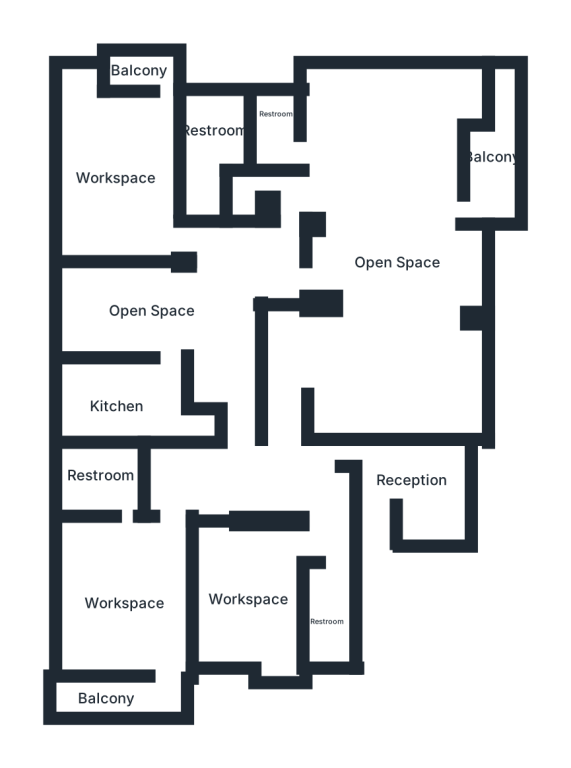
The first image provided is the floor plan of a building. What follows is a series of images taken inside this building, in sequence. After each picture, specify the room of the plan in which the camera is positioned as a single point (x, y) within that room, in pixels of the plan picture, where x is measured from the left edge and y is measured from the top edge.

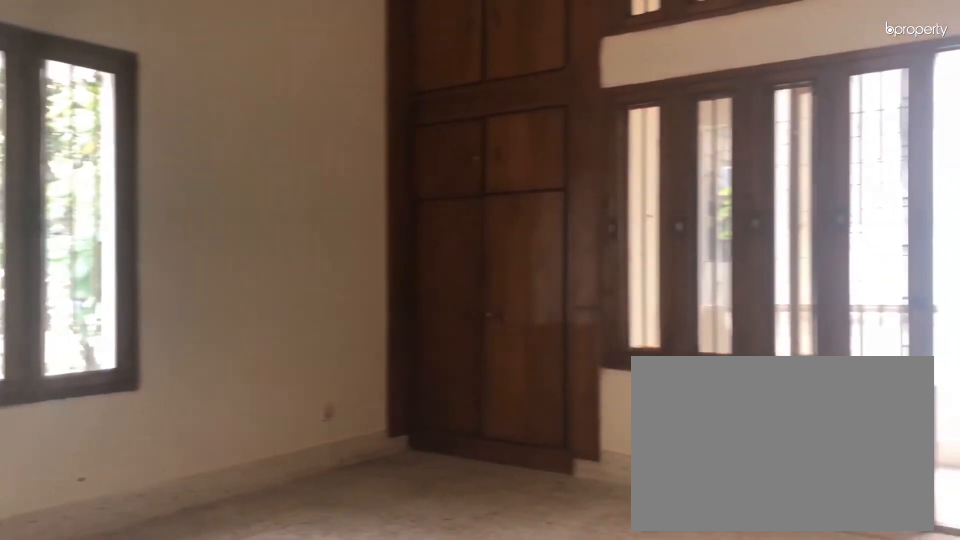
(116, 181)
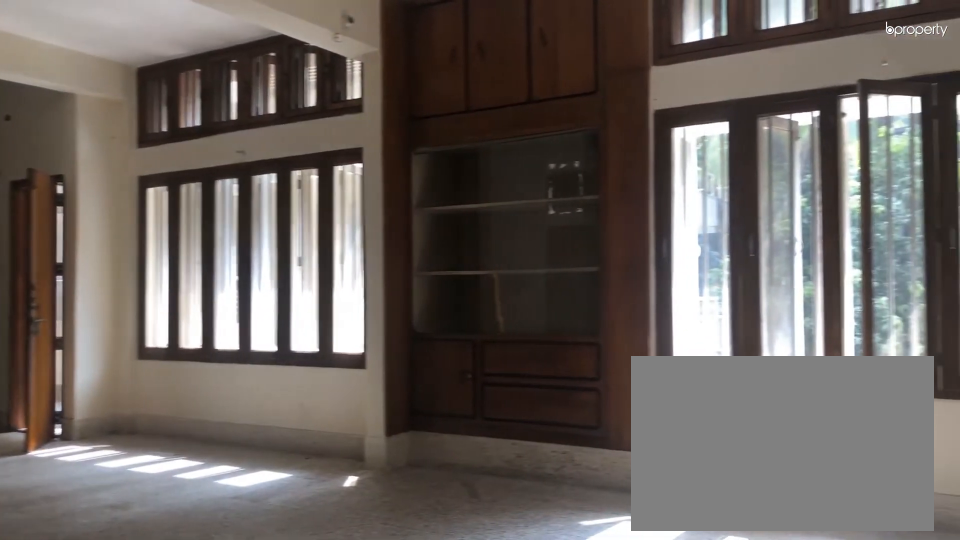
(386, 359)
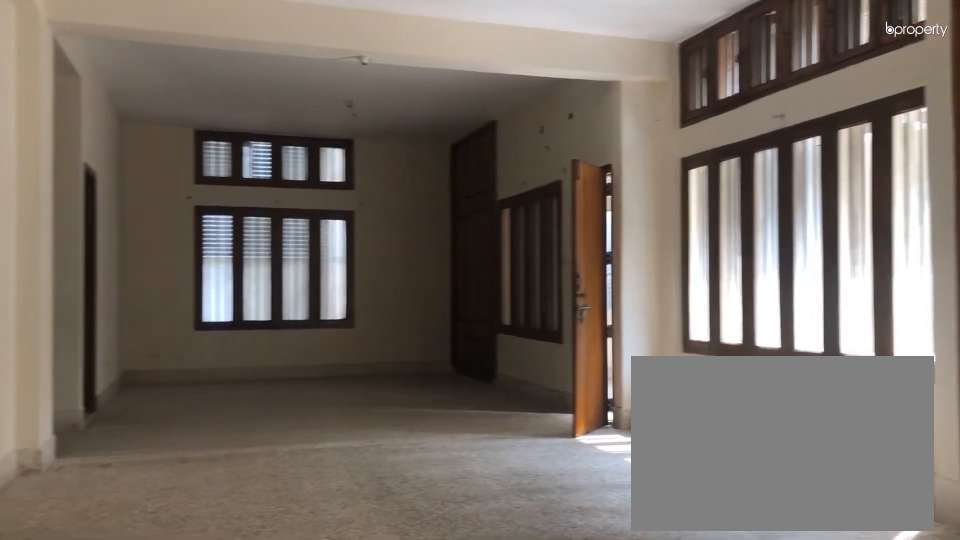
(385, 220)
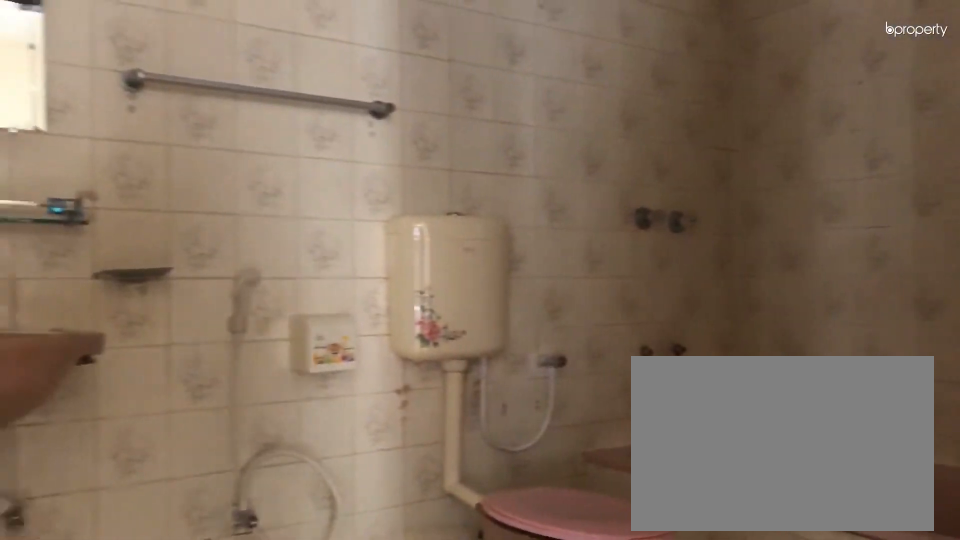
(275, 136)
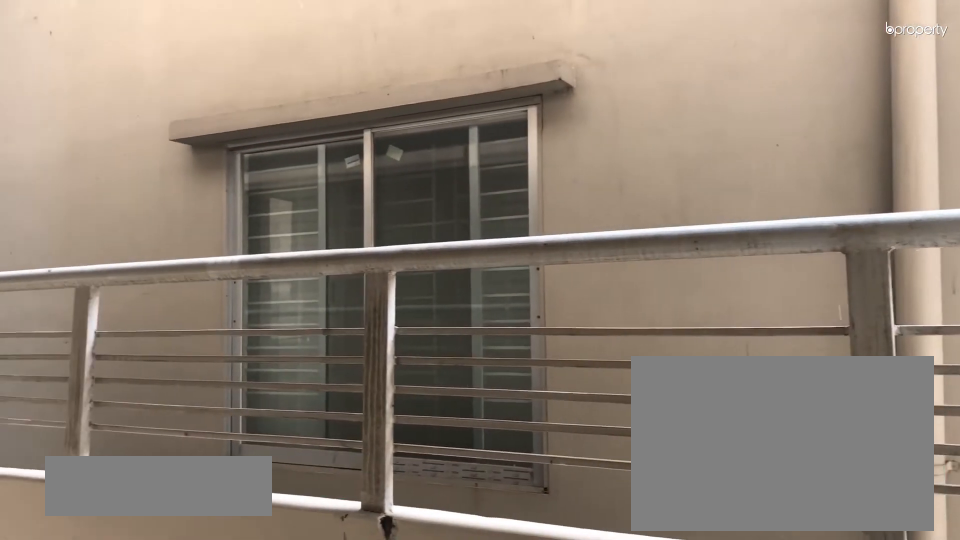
(486, 163)
